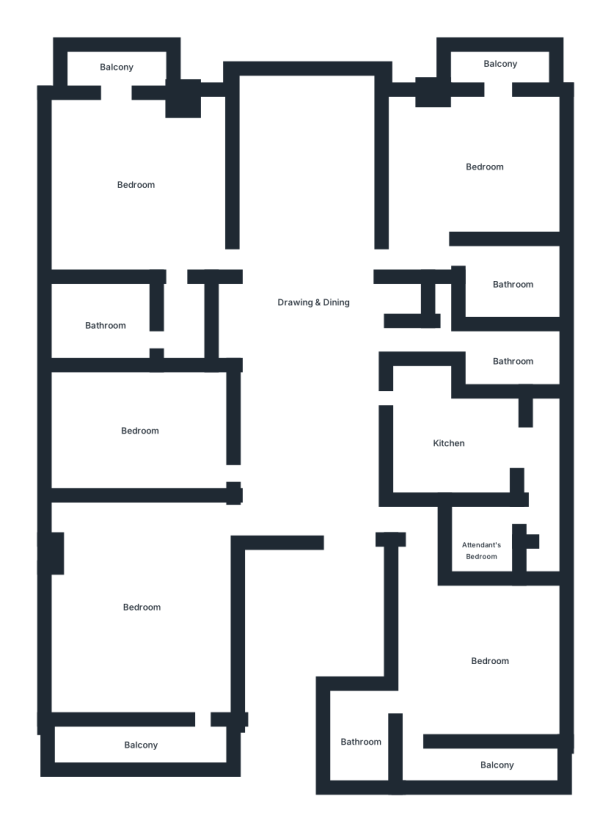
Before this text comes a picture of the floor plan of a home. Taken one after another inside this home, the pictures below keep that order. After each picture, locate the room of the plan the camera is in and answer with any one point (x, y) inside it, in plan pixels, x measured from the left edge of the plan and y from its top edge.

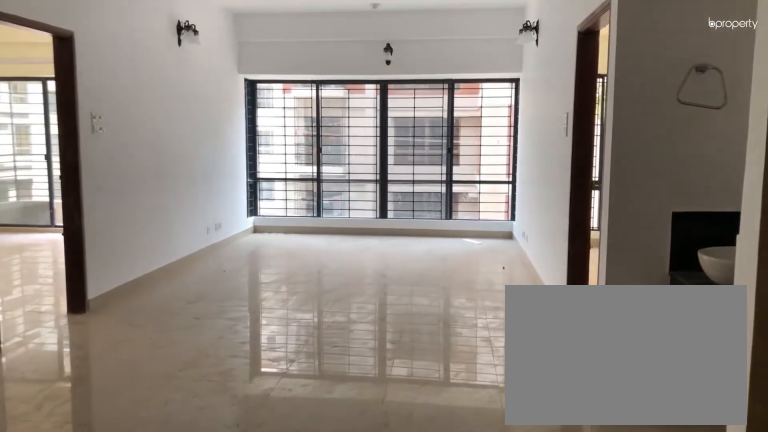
(306, 341)
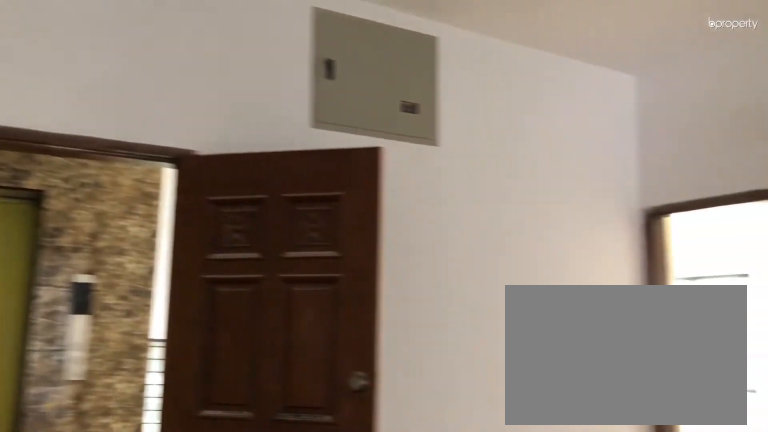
(306, 341)
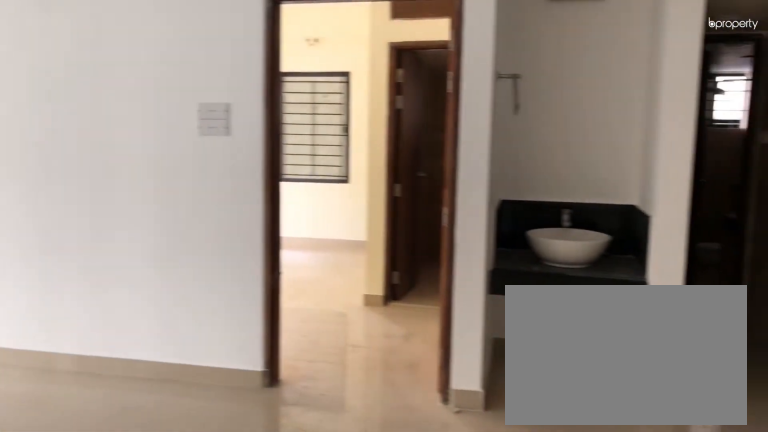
(303, 214)
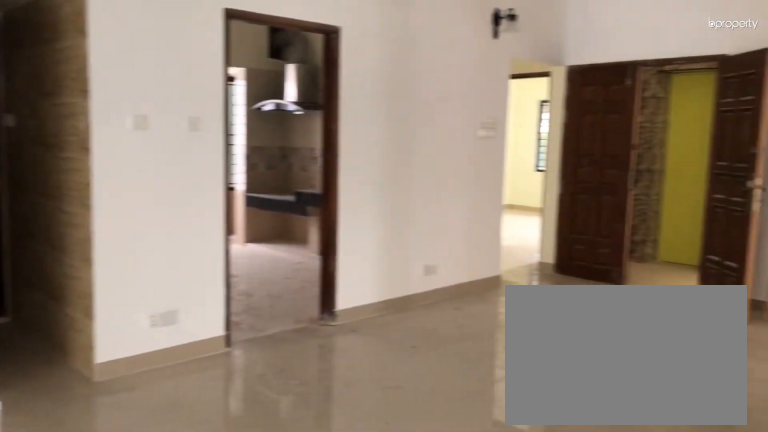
(309, 376)
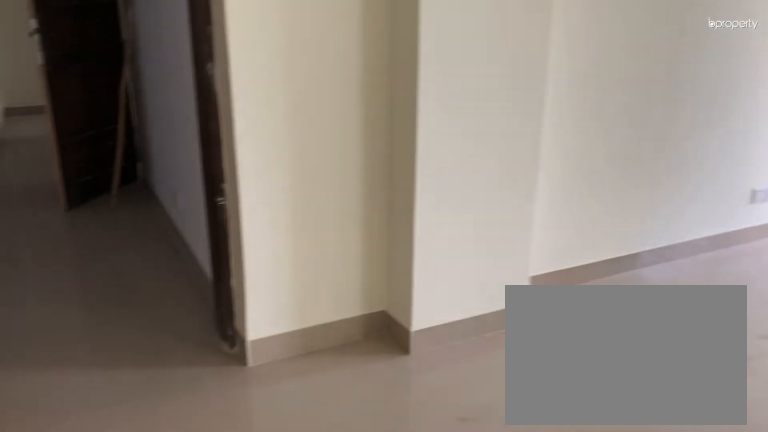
(141, 603)
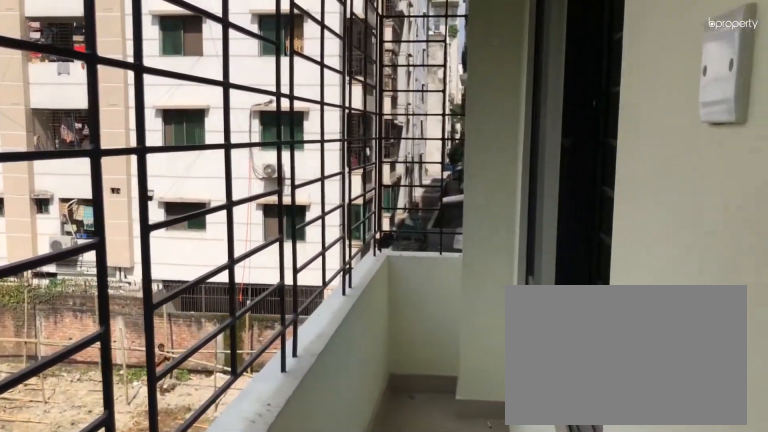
(137, 740)
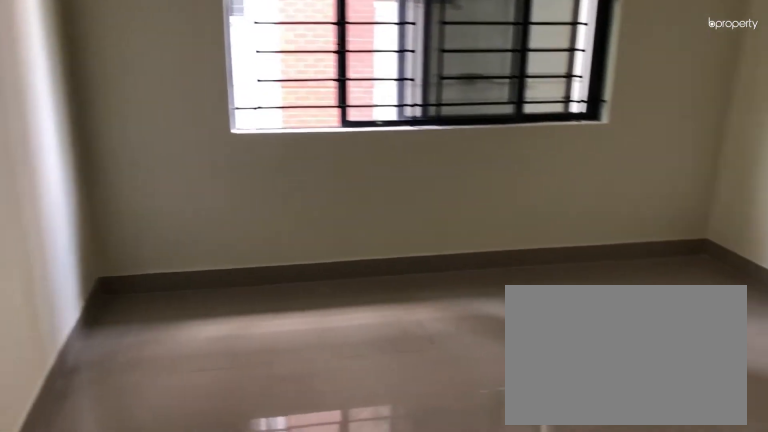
(137, 430)
